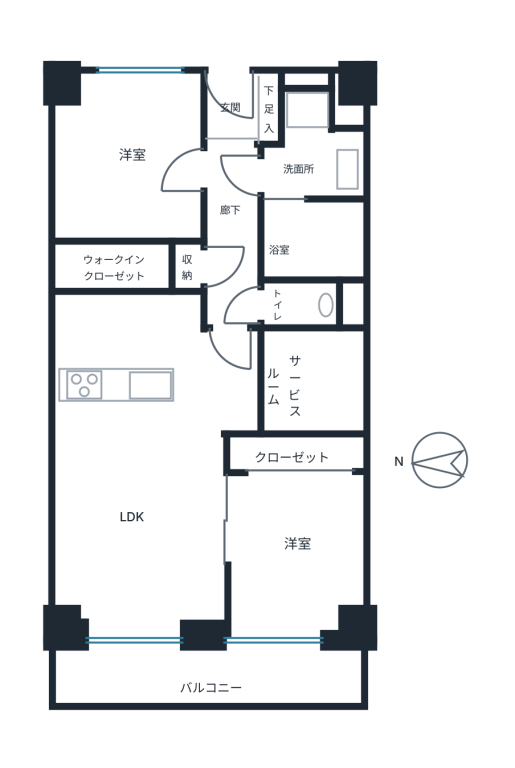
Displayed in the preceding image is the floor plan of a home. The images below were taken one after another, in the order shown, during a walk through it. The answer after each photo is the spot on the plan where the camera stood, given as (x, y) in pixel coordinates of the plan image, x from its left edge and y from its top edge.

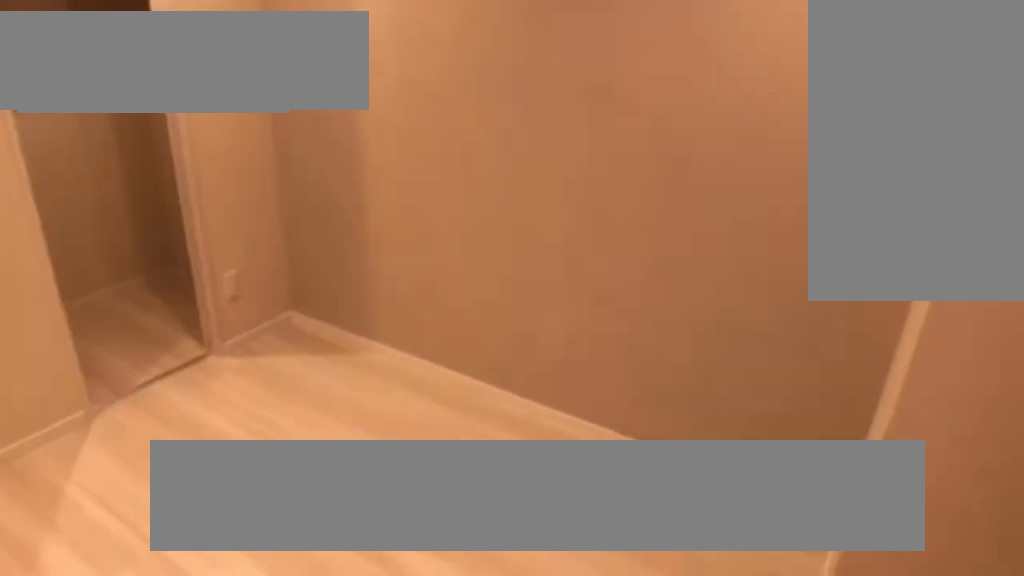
(133, 143)
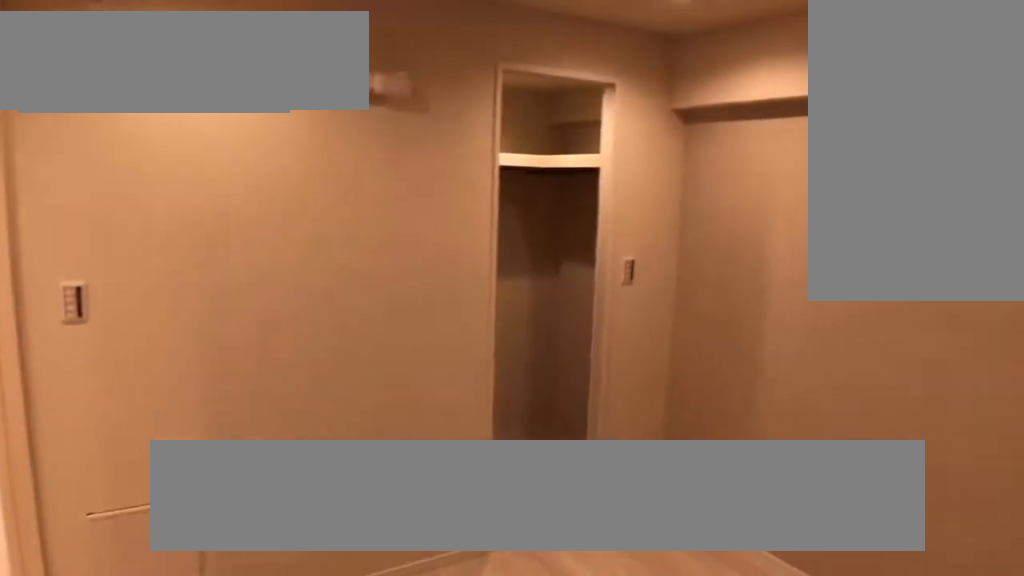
(133, 143)
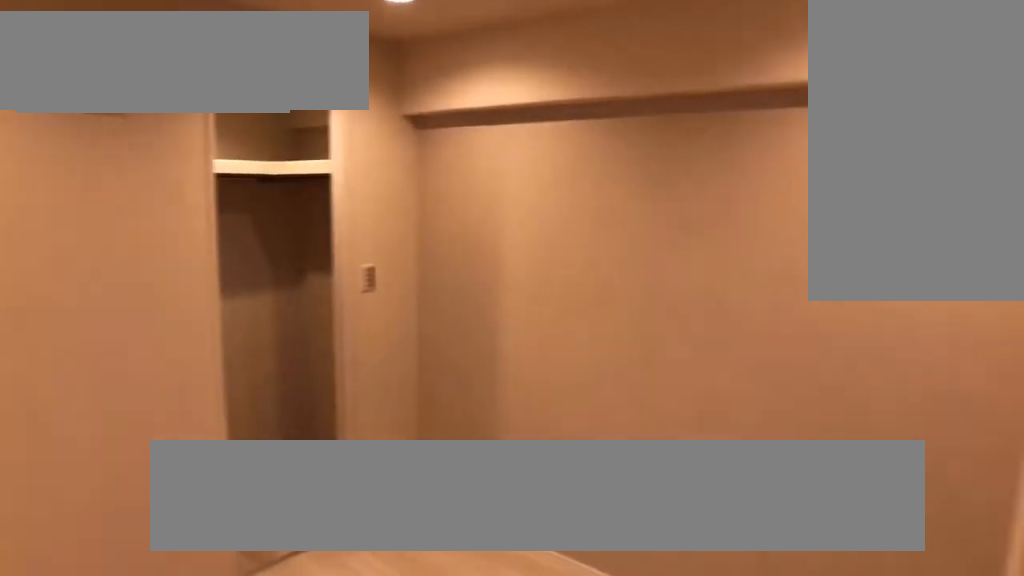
(133, 143)
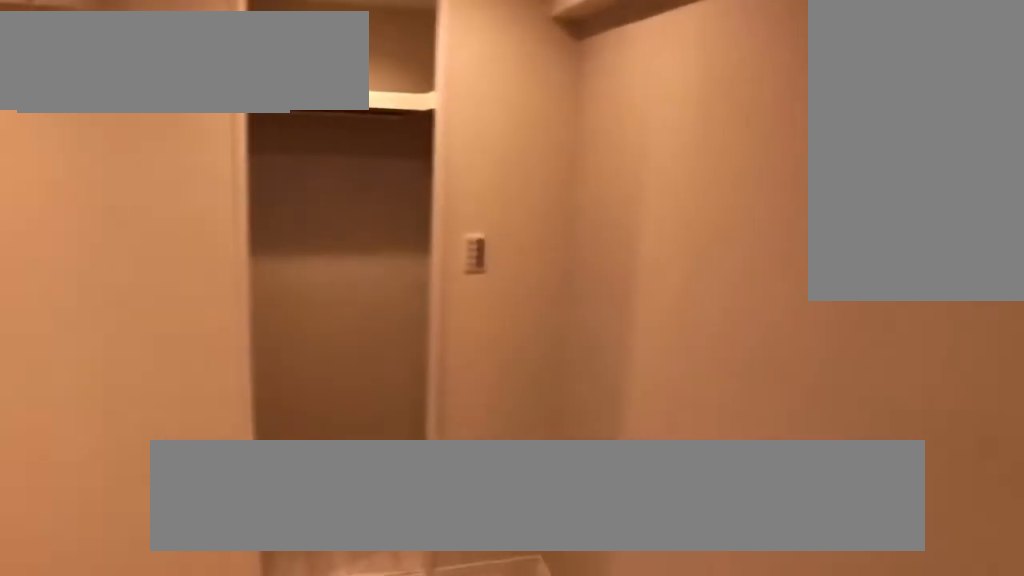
(132, 143)
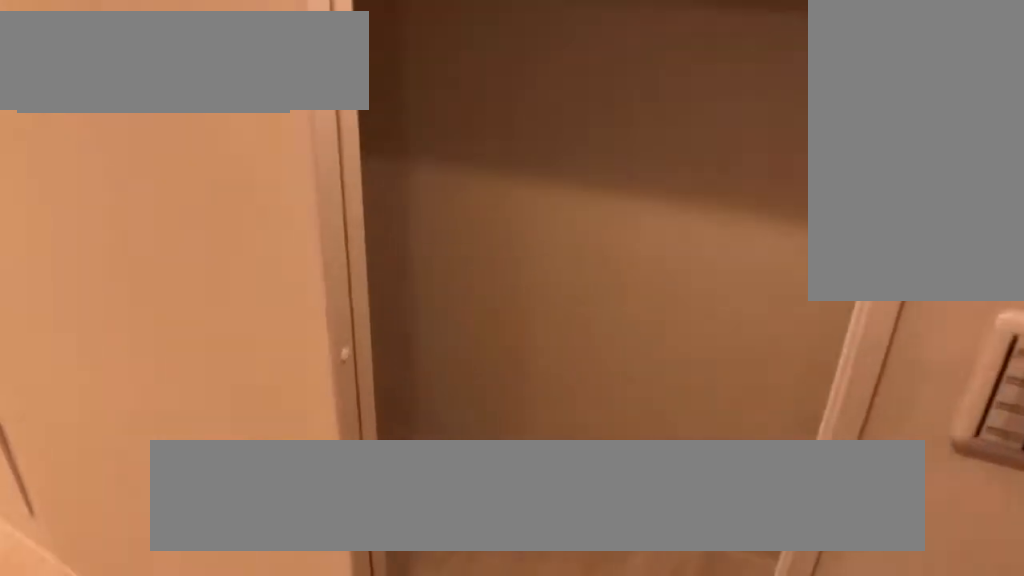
(134, 143)
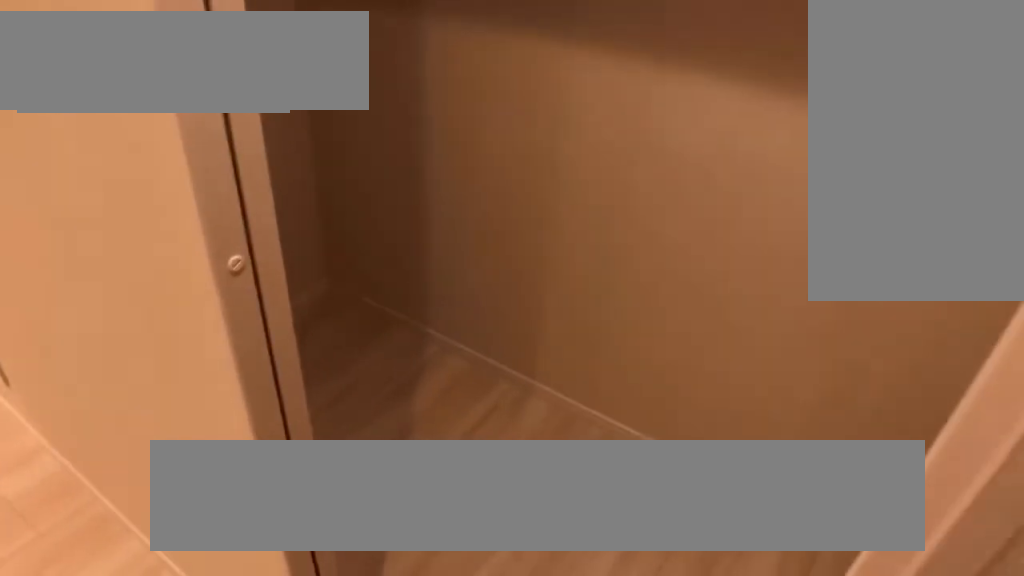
(133, 143)
